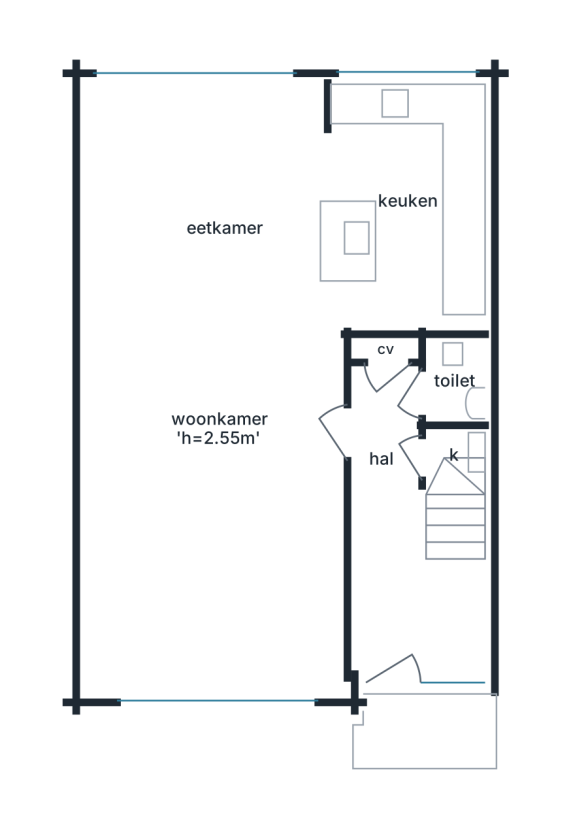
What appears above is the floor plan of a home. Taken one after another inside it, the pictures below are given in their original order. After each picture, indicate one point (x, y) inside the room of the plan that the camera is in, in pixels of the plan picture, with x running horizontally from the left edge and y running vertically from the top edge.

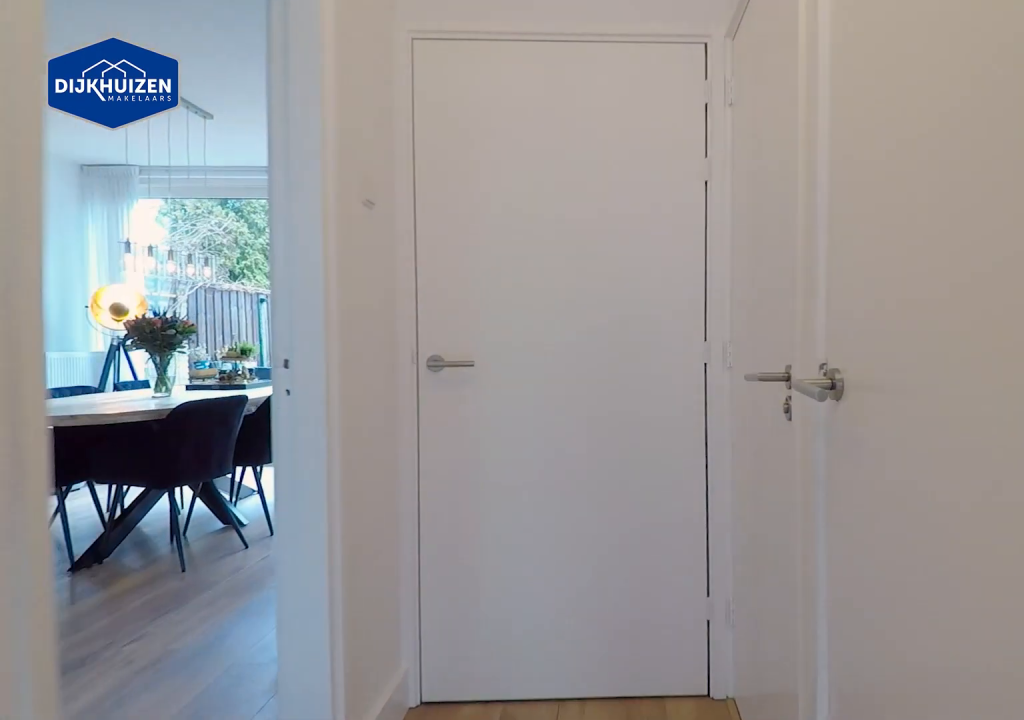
(402, 547)
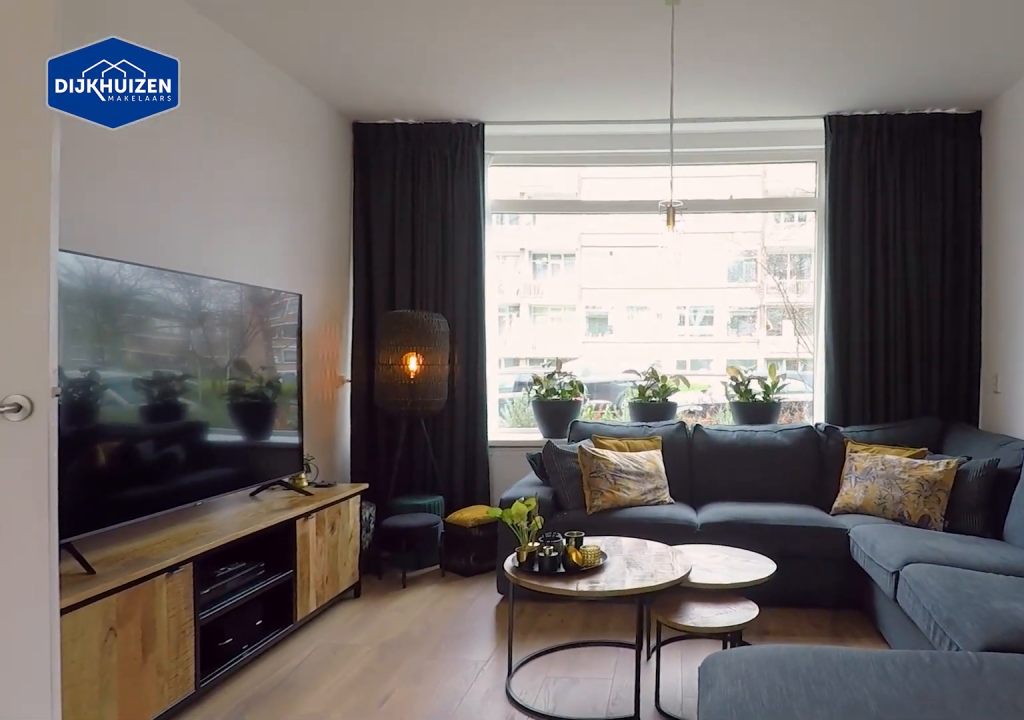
(204, 417)
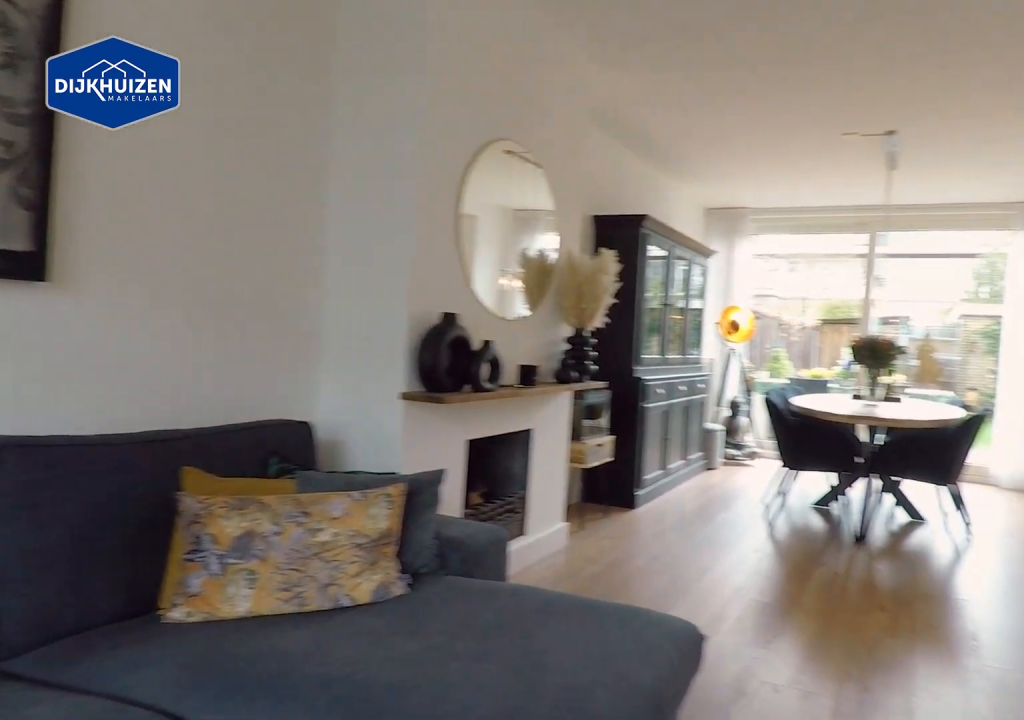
(204, 417)
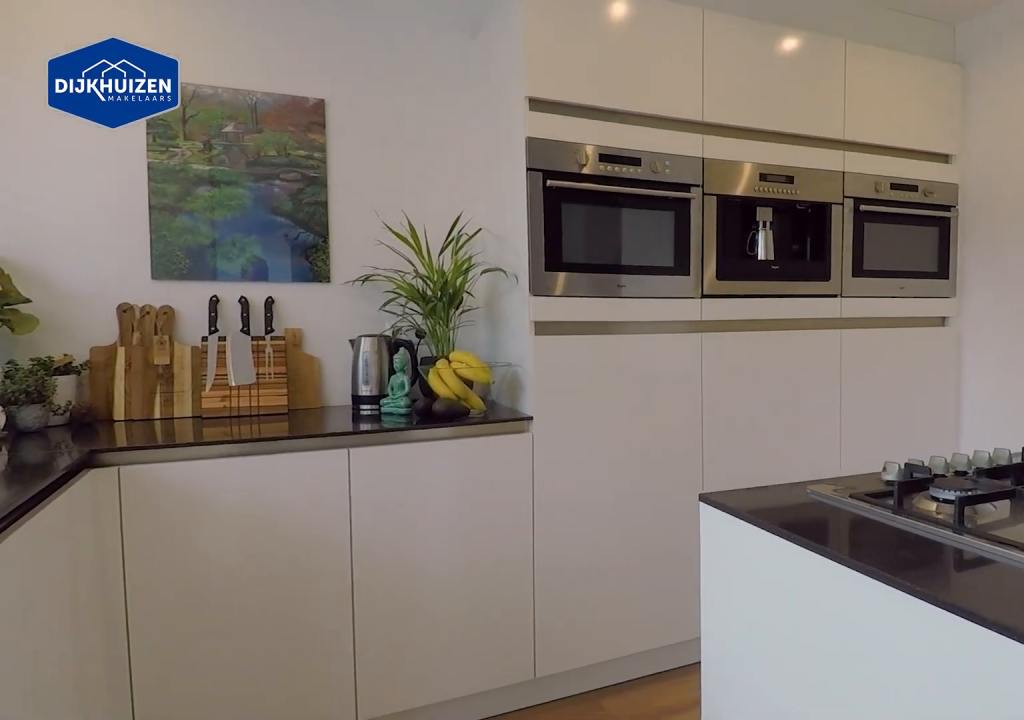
(402, 206)
